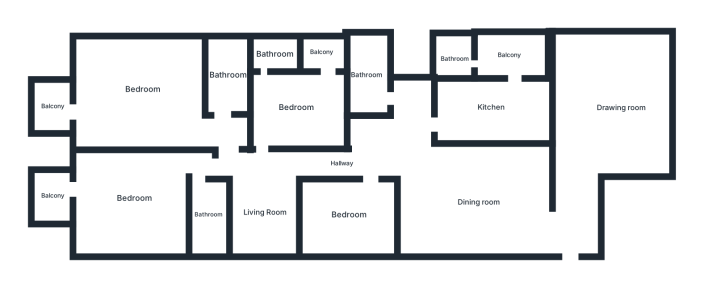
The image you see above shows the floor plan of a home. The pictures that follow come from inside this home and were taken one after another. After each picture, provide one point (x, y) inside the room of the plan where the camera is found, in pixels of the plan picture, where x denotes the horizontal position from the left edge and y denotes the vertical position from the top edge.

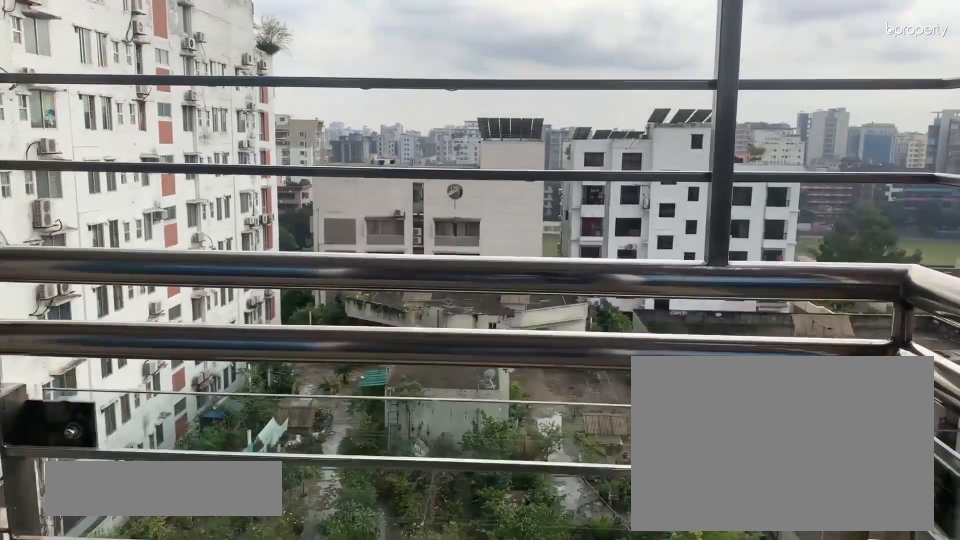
(53, 196)
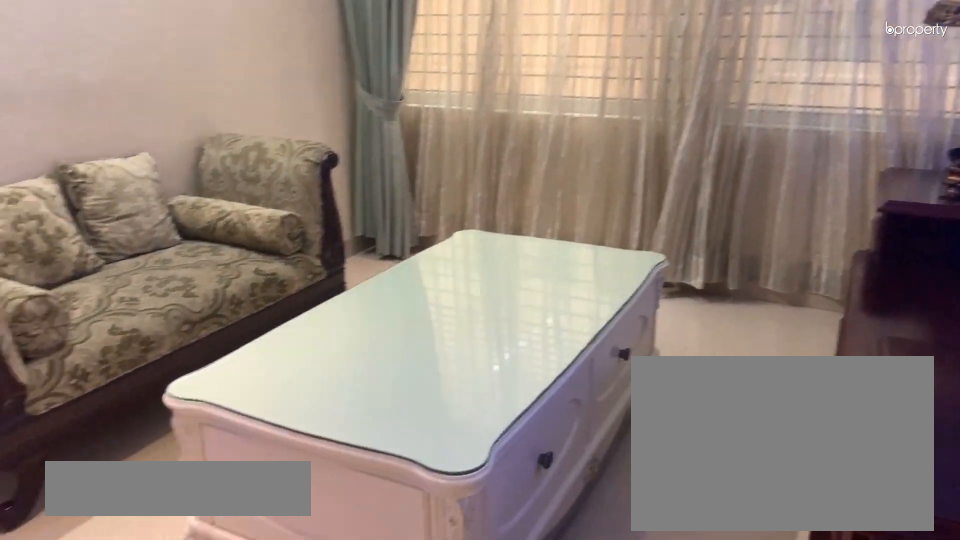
(263, 212)
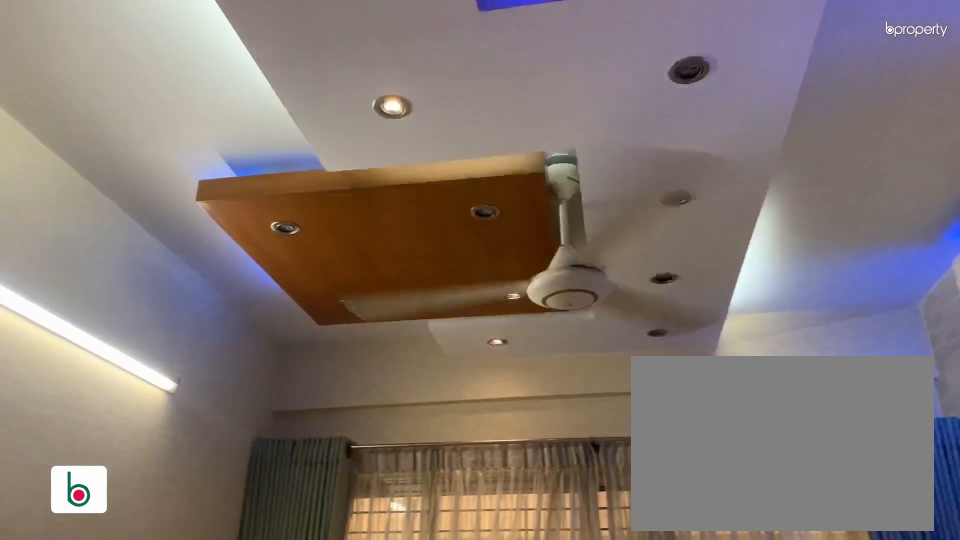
(263, 212)
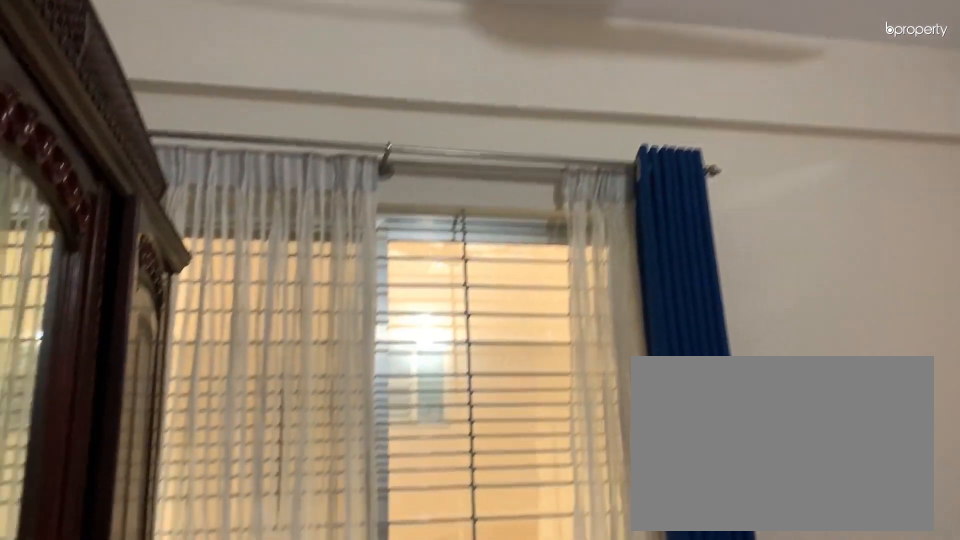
(349, 214)
